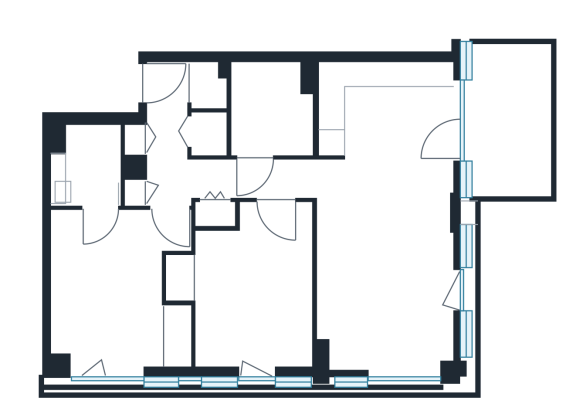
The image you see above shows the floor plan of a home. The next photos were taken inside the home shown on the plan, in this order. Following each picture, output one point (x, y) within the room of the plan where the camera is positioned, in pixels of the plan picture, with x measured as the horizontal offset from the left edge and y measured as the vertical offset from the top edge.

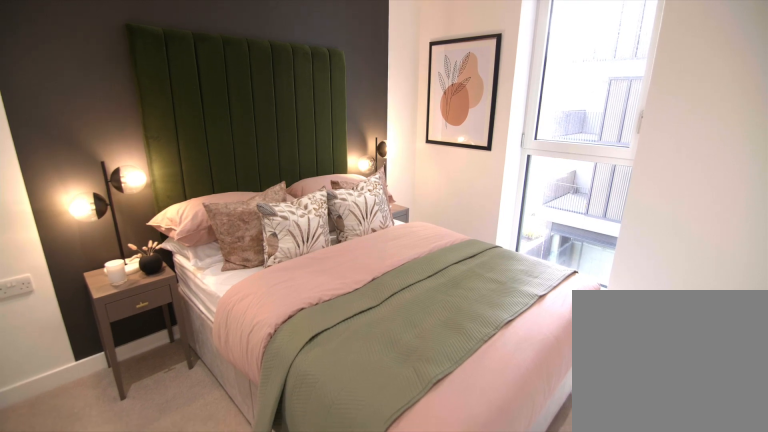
(249, 285)
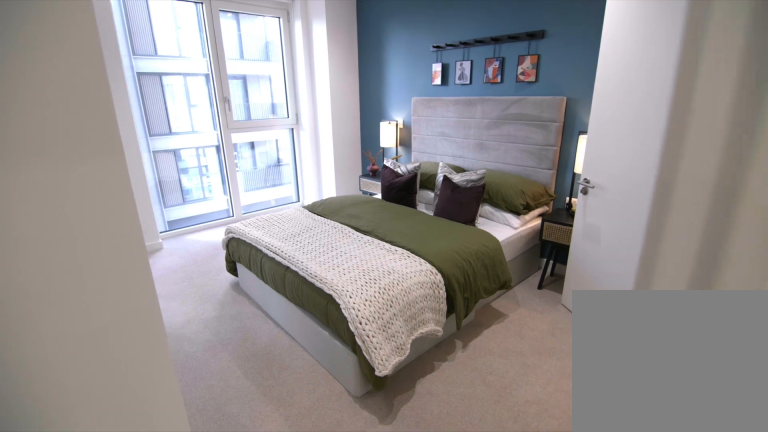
(117, 290)
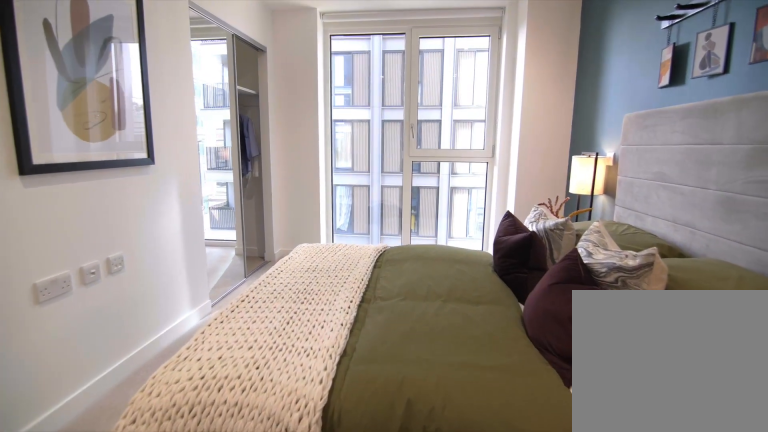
(111, 265)
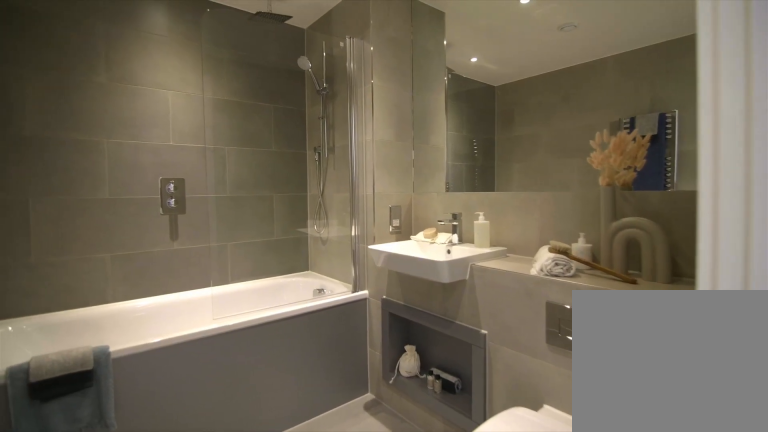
(270, 112)
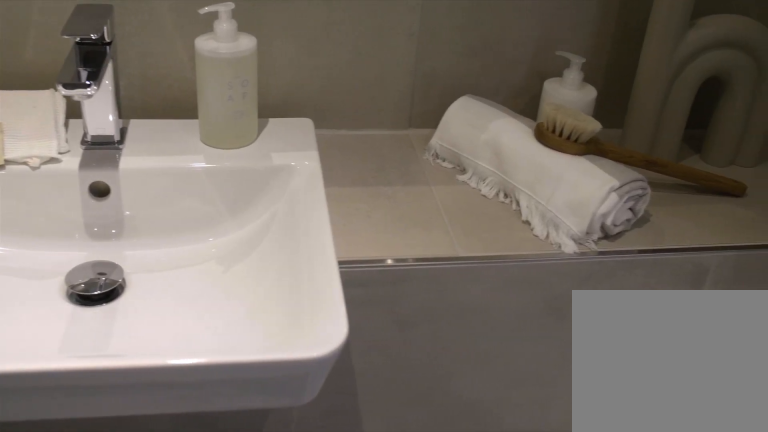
(270, 112)
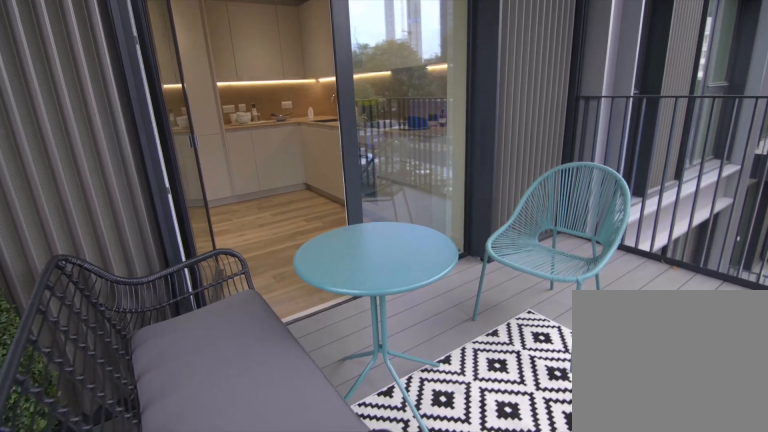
(507, 121)
